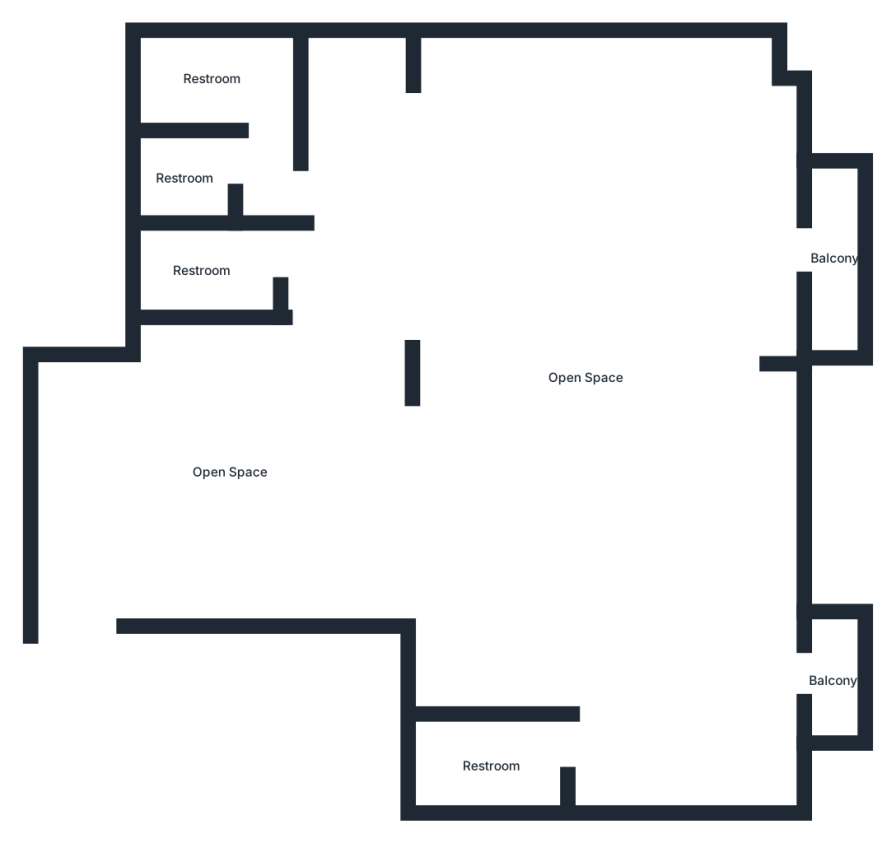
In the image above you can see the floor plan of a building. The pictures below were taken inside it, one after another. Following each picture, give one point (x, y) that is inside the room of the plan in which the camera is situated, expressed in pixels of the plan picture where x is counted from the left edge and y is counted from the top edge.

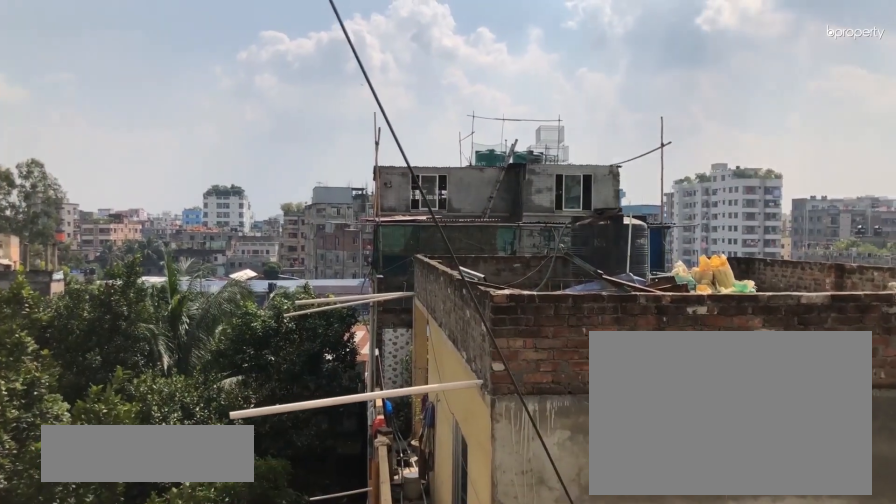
(836, 685)
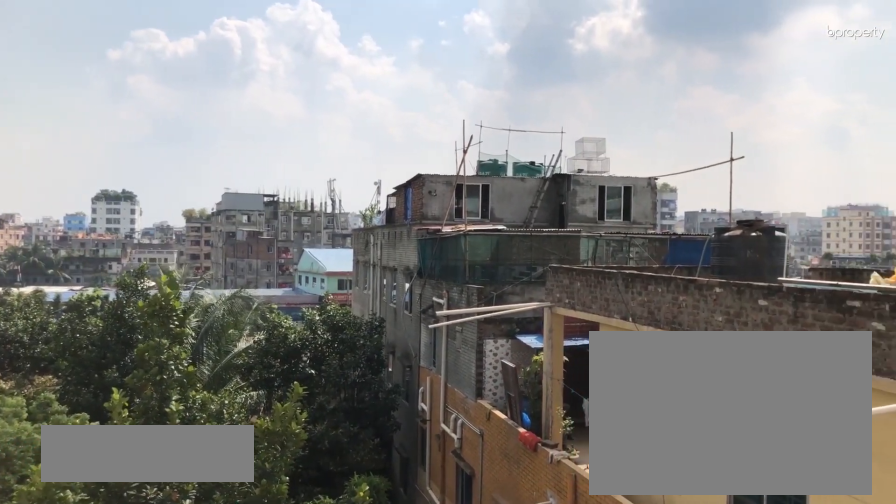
(842, 255)
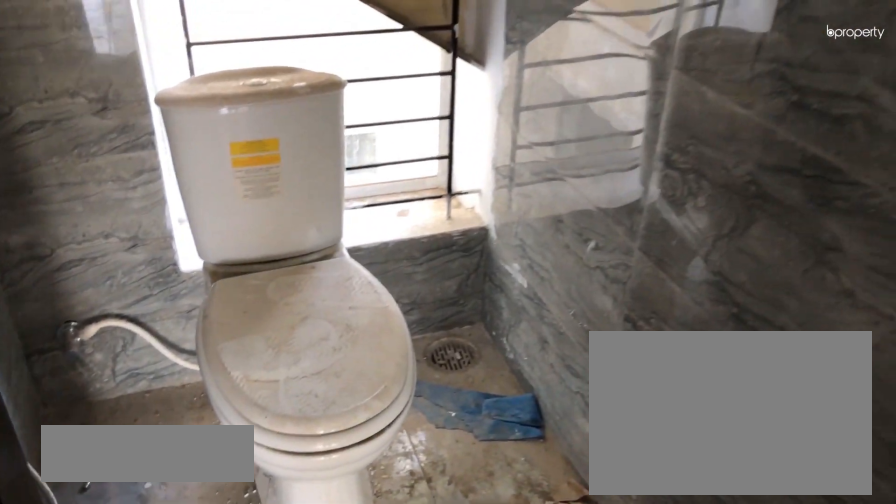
(183, 176)
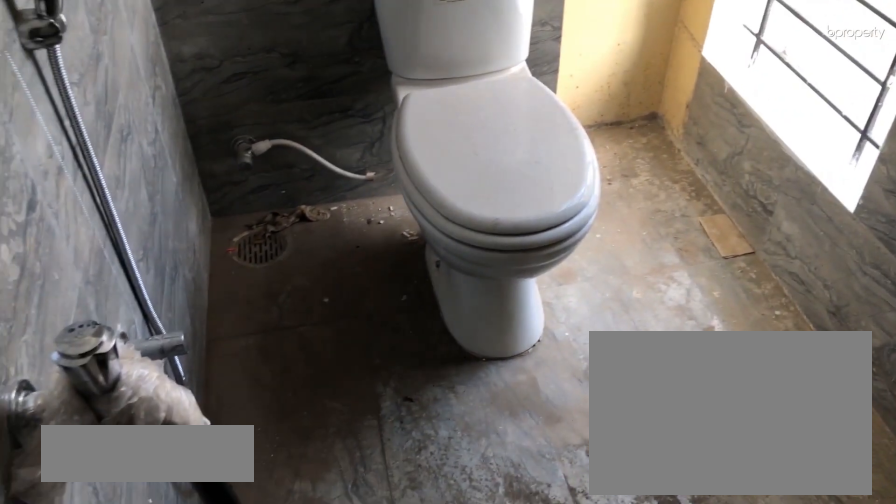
(211, 81)
